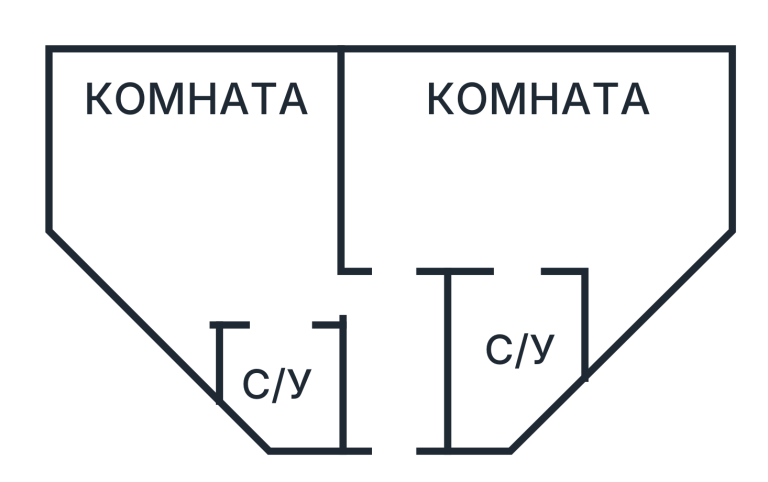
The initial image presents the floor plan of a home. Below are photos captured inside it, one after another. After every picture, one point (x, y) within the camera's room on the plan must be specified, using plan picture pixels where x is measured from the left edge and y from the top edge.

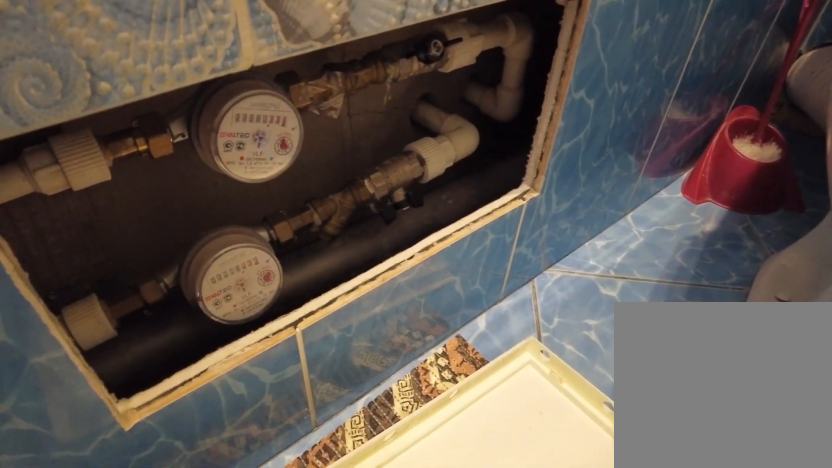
(296, 368)
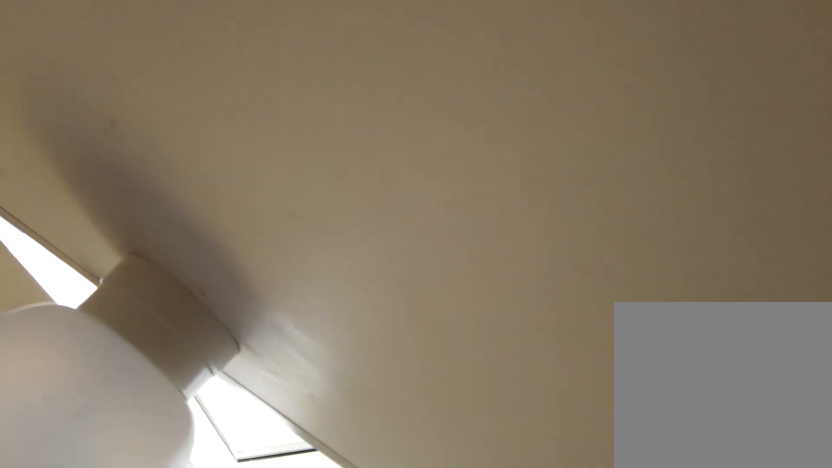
(284, 125)
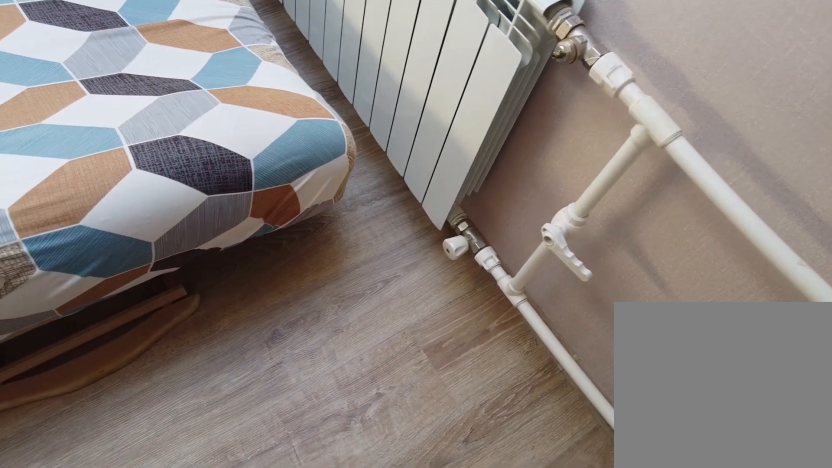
(284, 125)
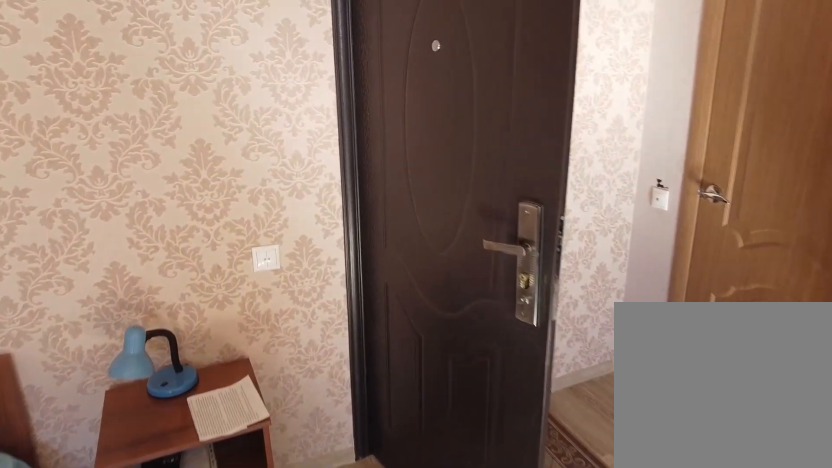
(304, 234)
